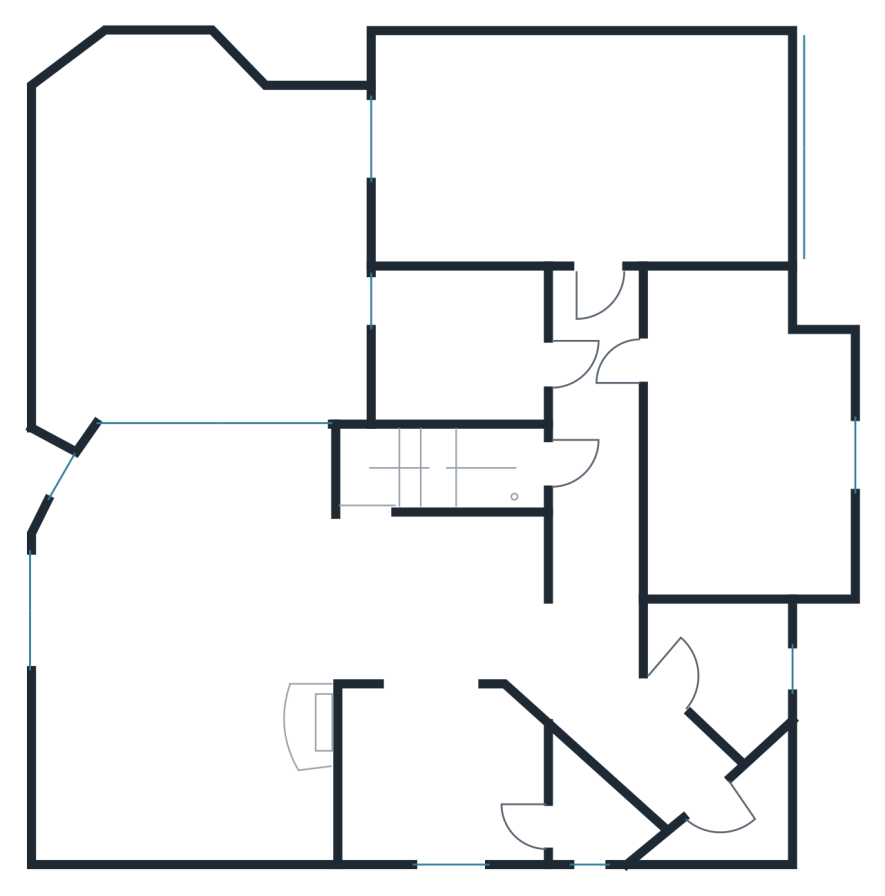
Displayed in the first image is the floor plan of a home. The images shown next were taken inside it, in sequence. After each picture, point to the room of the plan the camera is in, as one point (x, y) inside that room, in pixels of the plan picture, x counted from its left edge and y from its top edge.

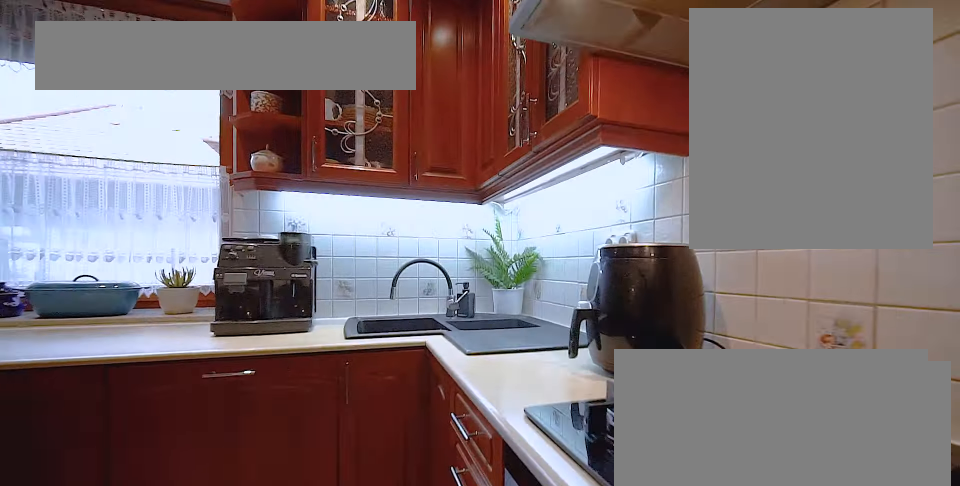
(438, 775)
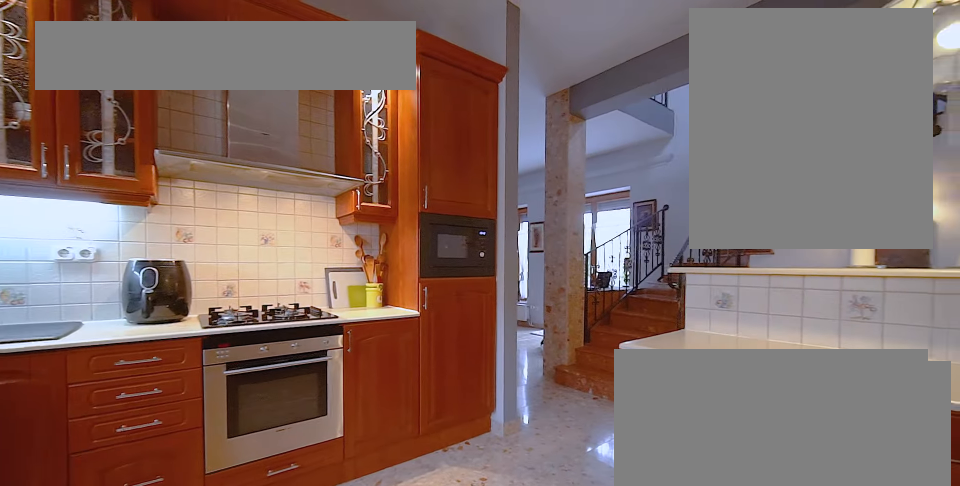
(438, 775)
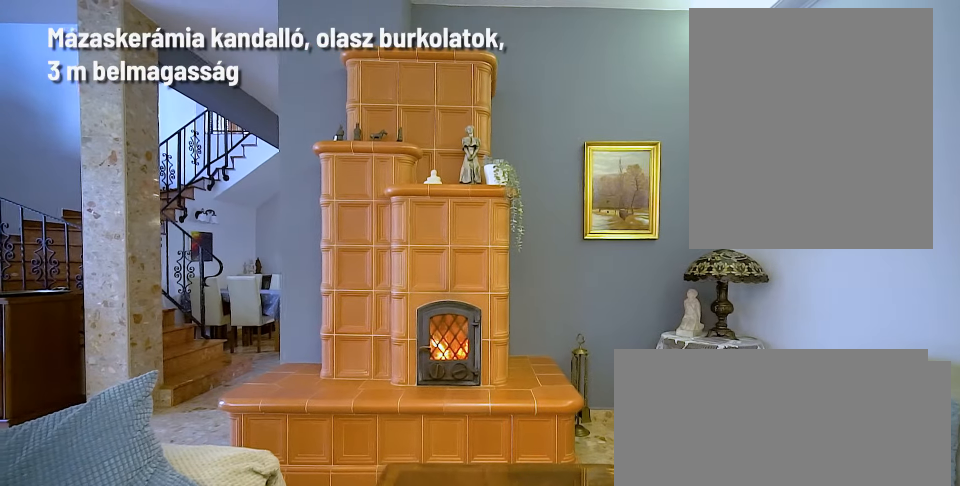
(185, 656)
